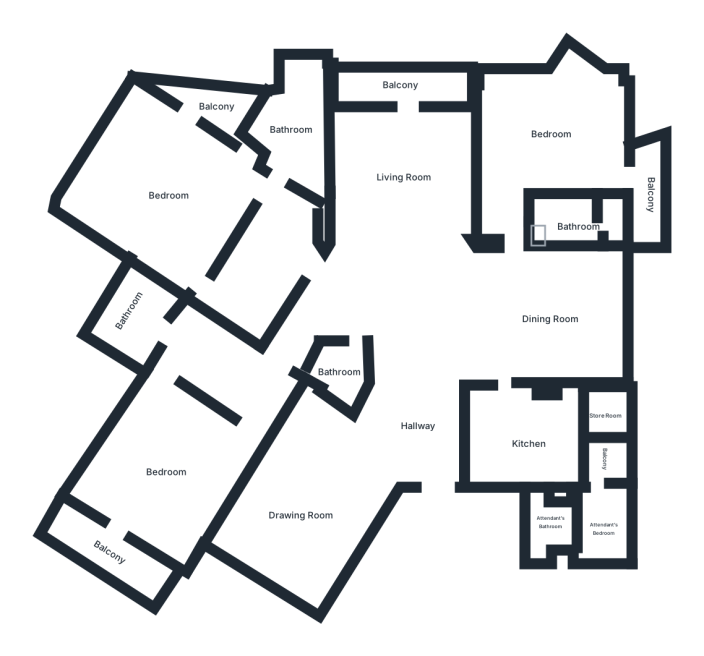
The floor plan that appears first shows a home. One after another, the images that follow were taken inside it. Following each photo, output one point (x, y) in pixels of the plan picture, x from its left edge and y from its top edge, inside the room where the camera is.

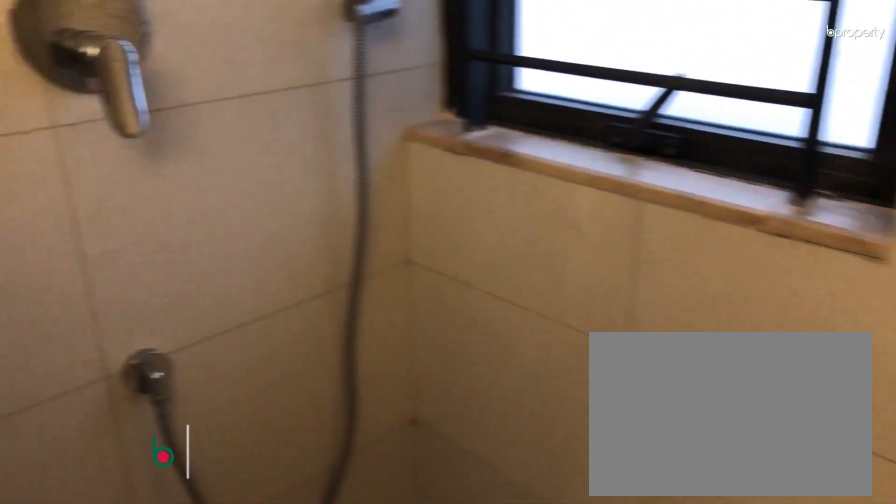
(568, 219)
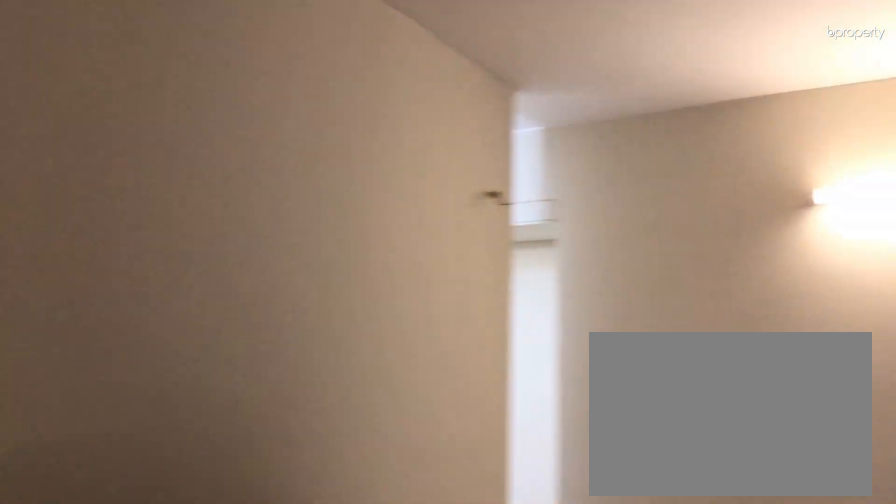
(167, 188)
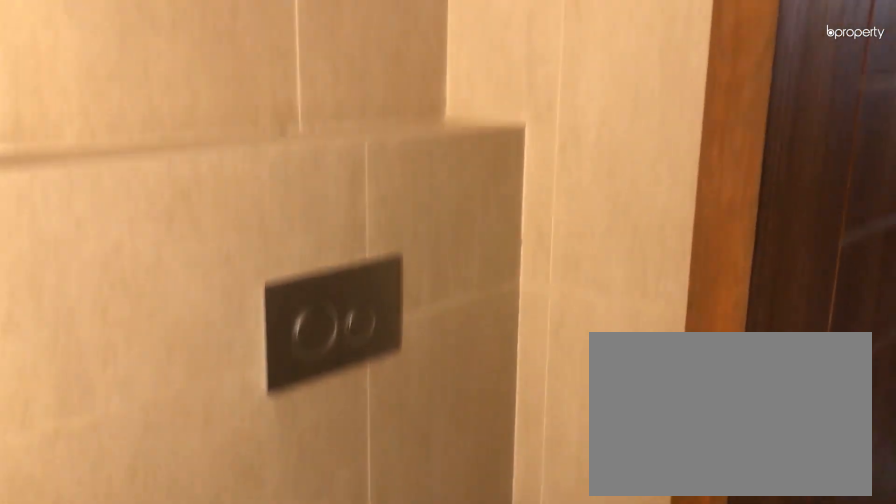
(289, 128)
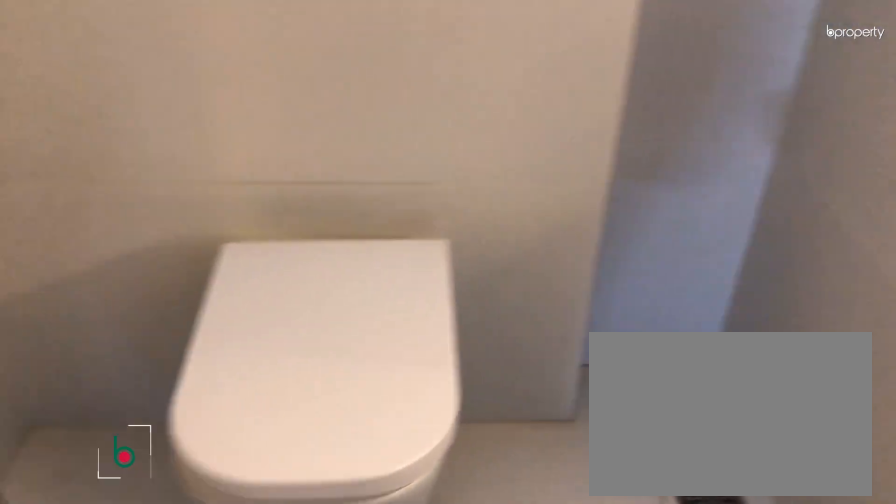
(345, 368)
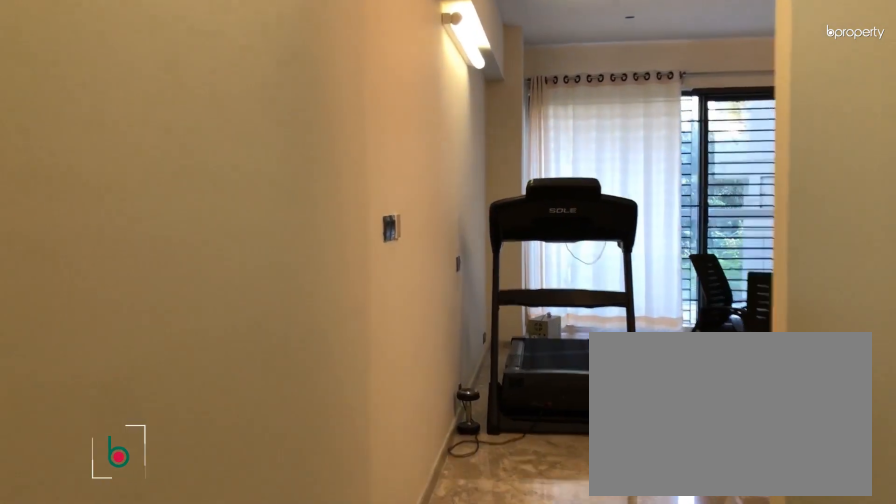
(164, 464)
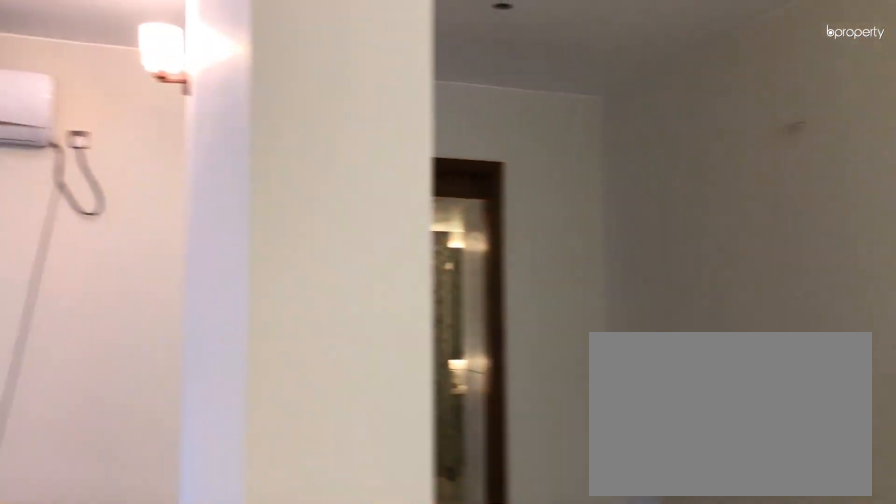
(164, 464)
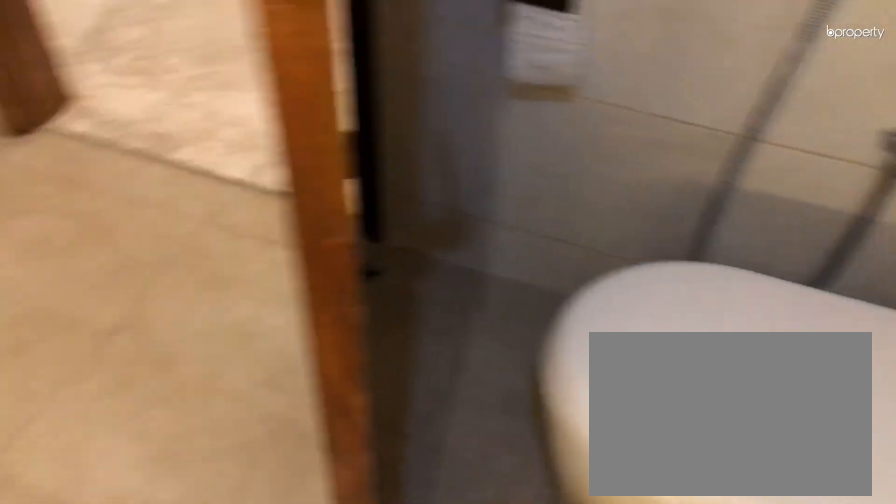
(135, 321)
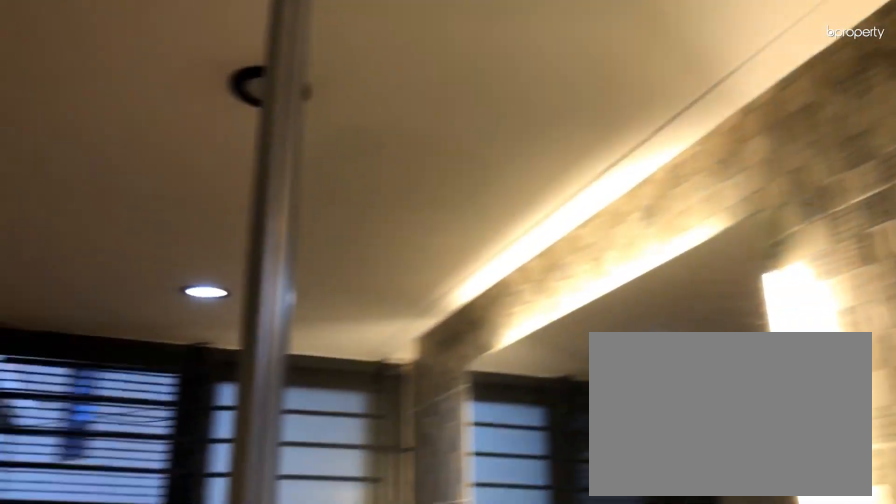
(135, 321)
